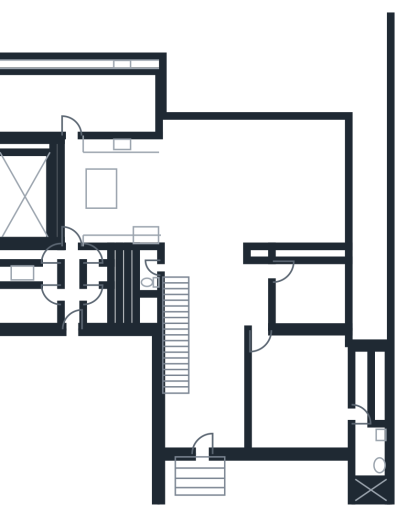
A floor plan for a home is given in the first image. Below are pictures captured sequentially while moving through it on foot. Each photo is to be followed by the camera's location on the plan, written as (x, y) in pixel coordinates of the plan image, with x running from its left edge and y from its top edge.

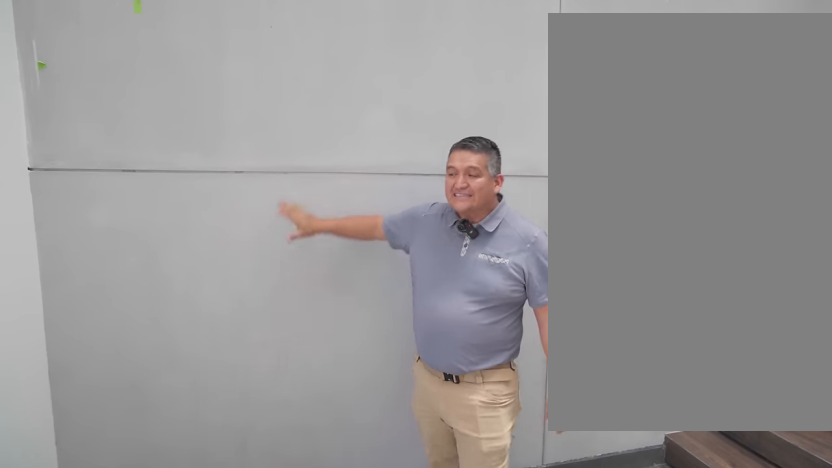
(199, 429)
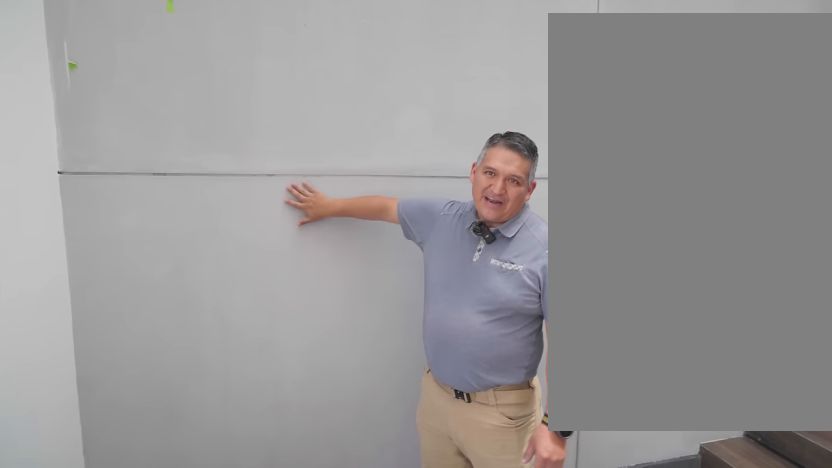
(199, 429)
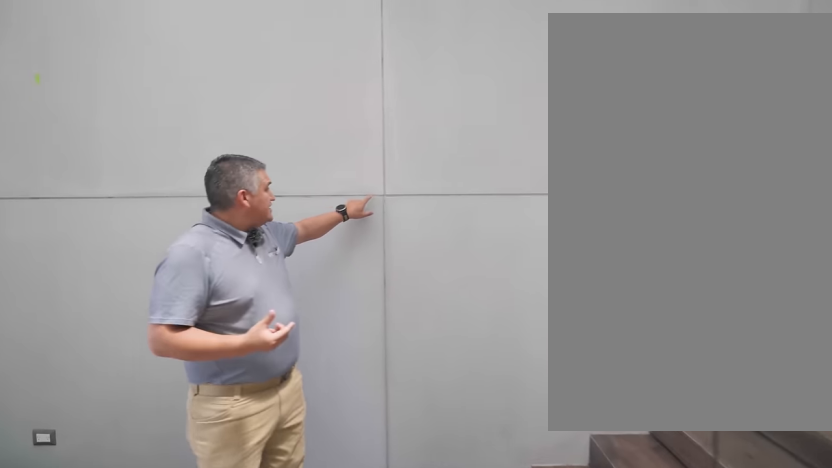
(190, 428)
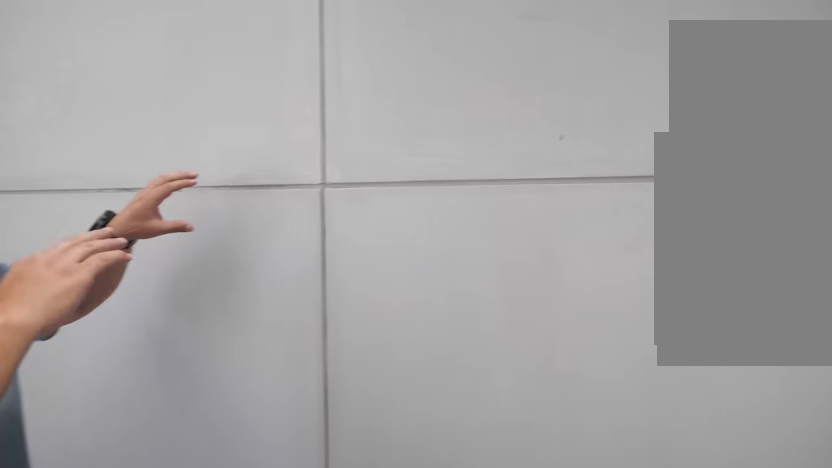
(192, 426)
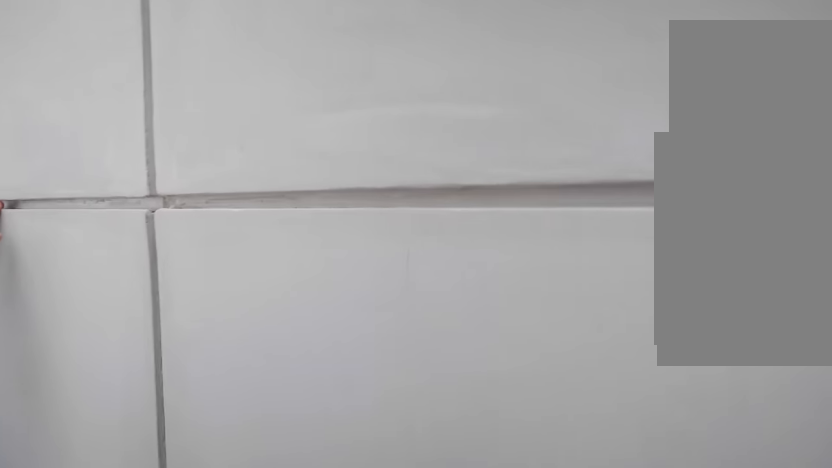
(187, 421)
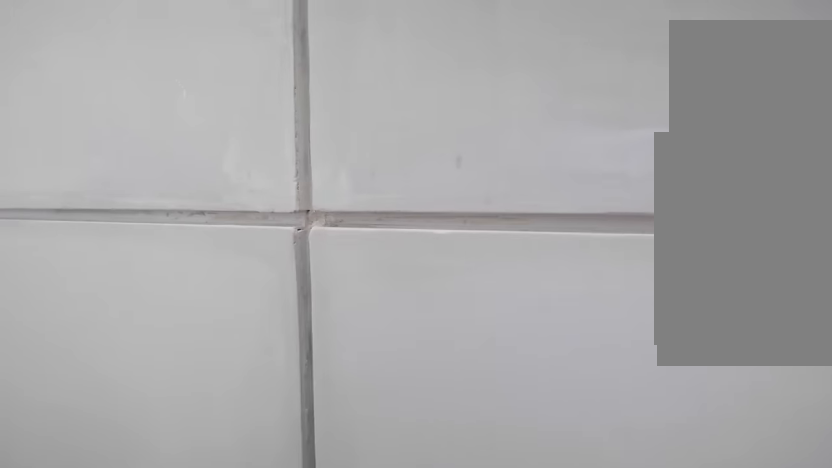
(187, 421)
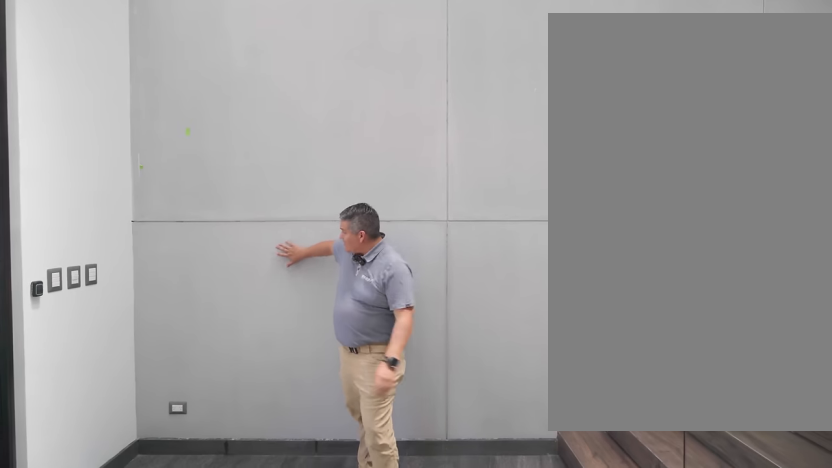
(186, 420)
